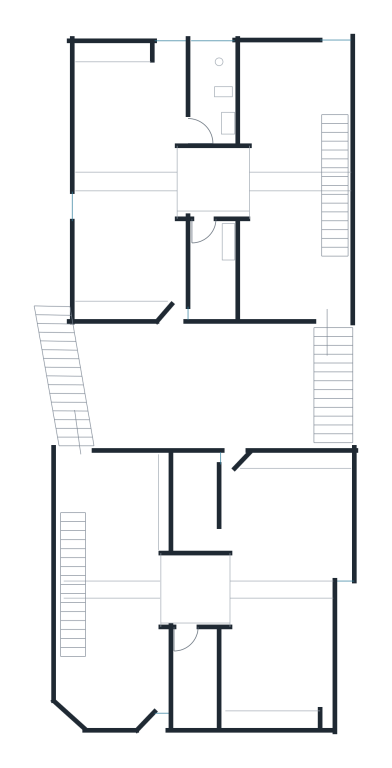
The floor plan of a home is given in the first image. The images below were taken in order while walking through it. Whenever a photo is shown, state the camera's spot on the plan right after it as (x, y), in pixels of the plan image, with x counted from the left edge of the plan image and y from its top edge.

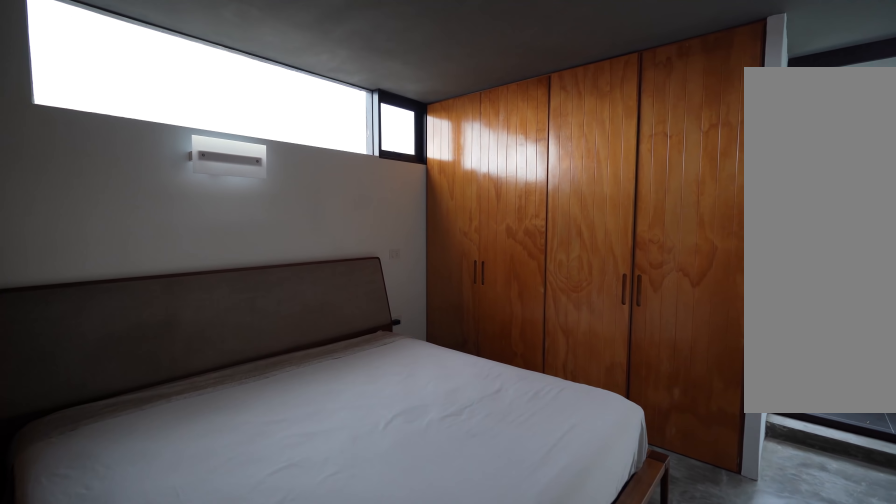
(203, 181)
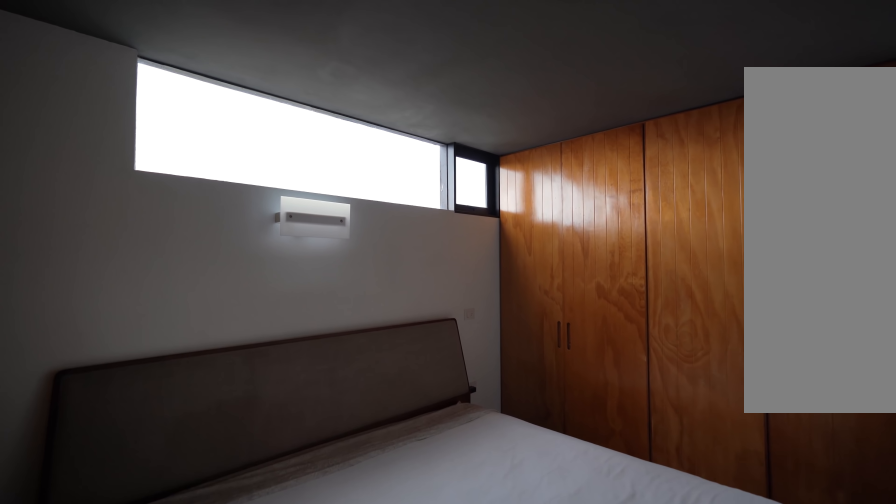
(187, 168)
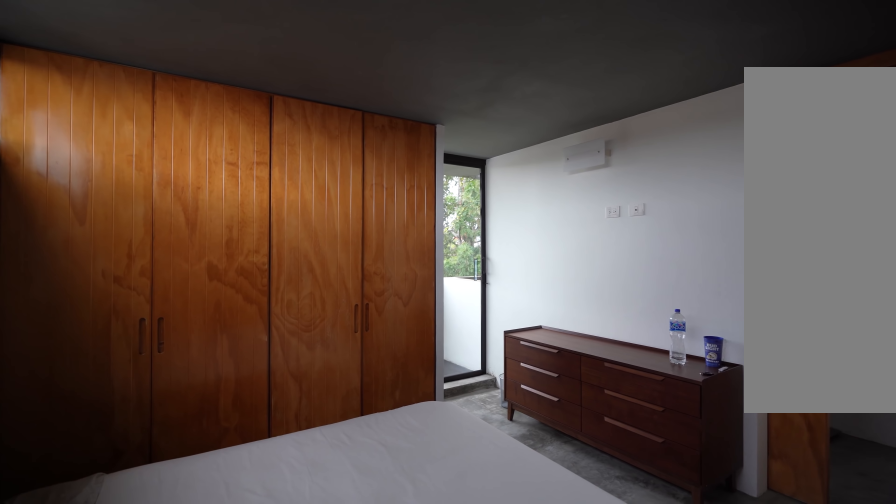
(144, 140)
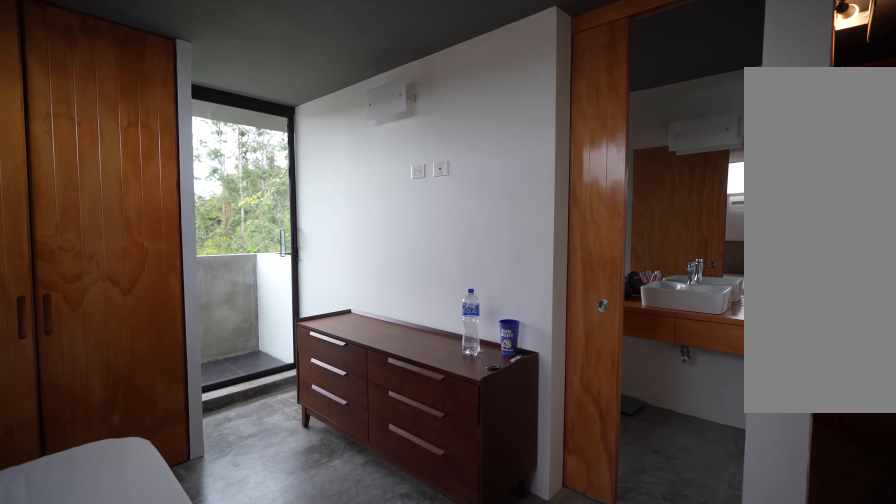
(109, 159)
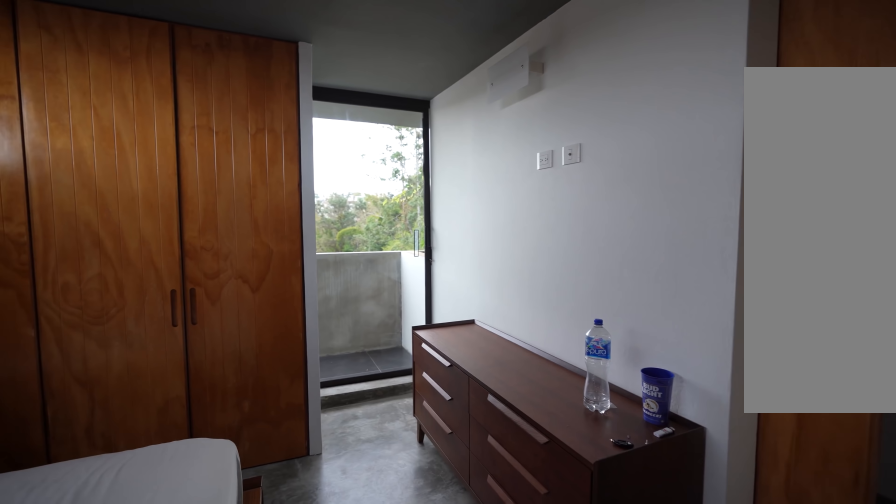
(97, 165)
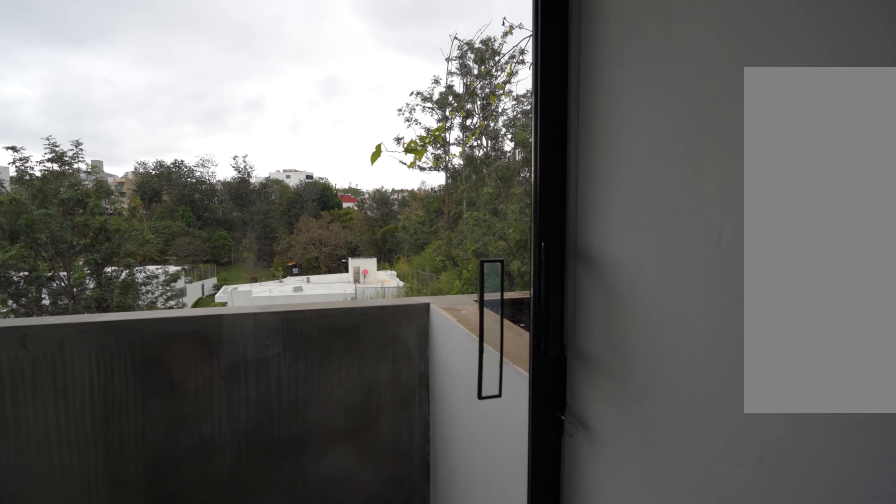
(150, 156)
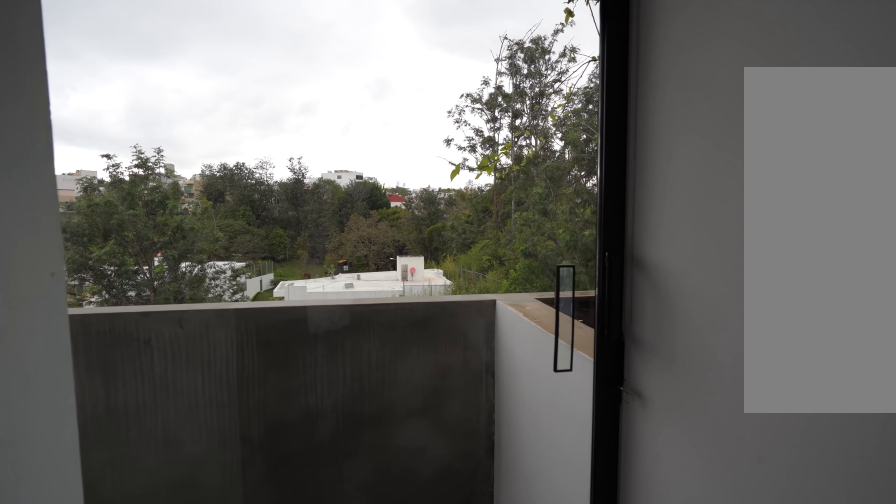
(162, 125)
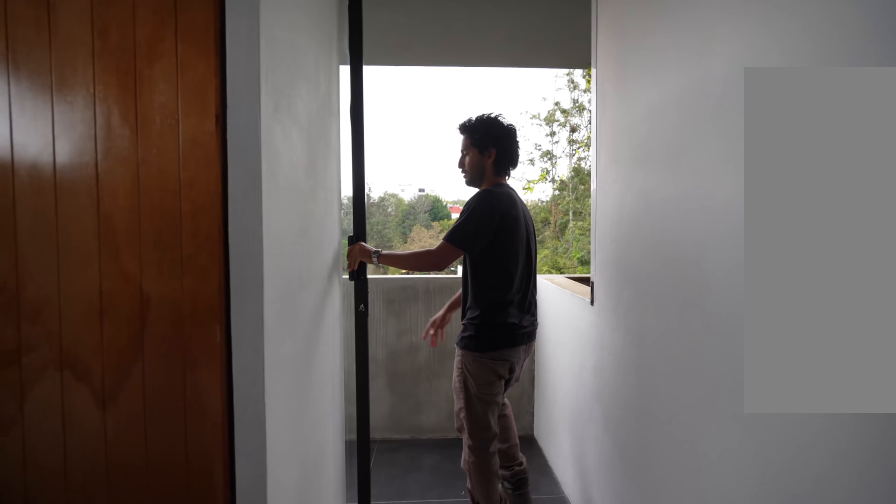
(159, 72)
